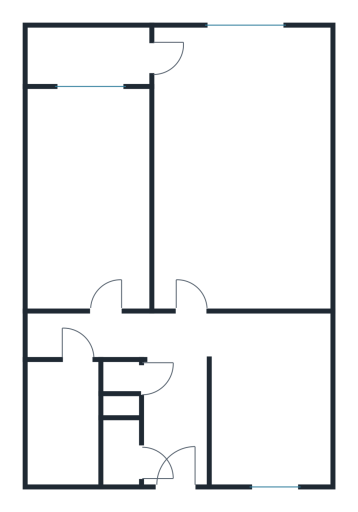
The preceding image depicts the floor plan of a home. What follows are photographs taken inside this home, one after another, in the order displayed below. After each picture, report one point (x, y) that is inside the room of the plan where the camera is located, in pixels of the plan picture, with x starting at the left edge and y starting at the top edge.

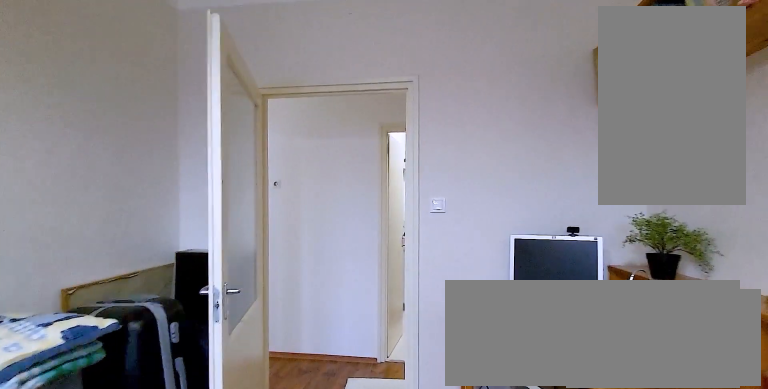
(89, 209)
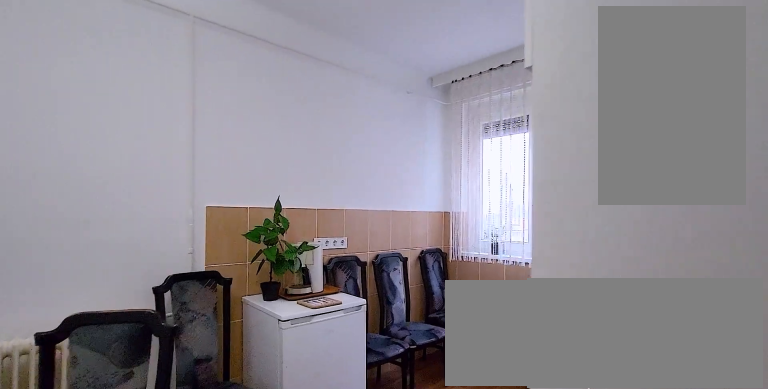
(278, 406)
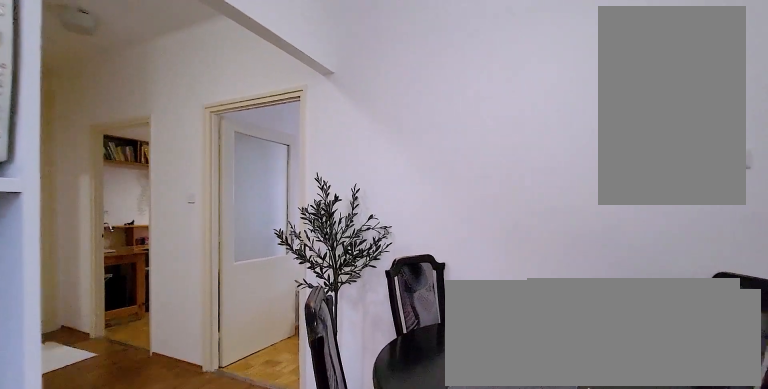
(278, 406)
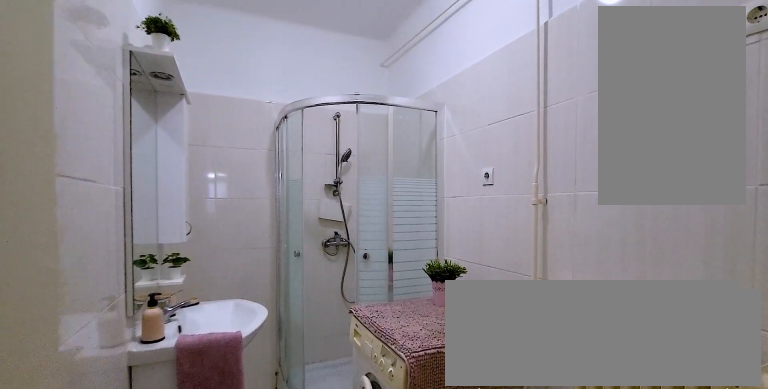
(63, 424)
